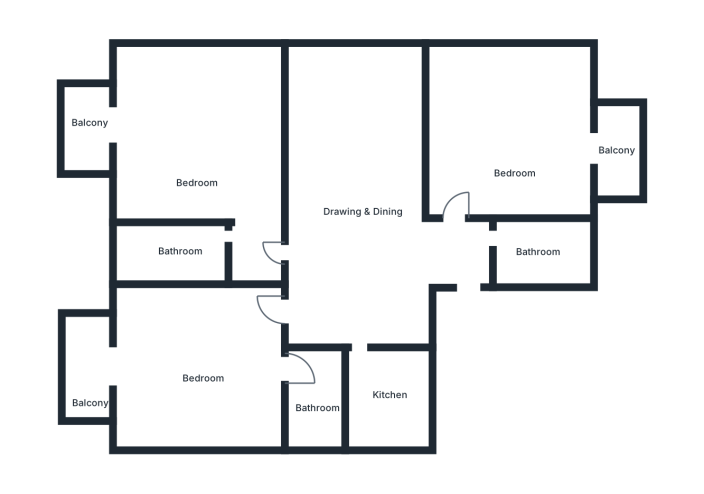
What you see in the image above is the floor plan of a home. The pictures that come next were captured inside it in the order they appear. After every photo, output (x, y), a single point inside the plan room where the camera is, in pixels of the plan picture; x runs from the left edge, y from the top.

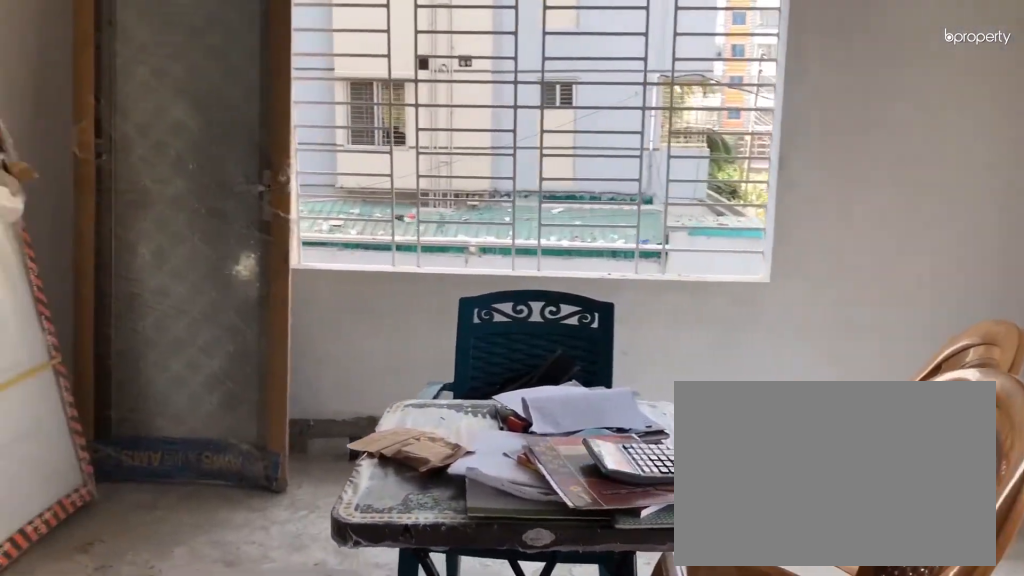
(198, 376)
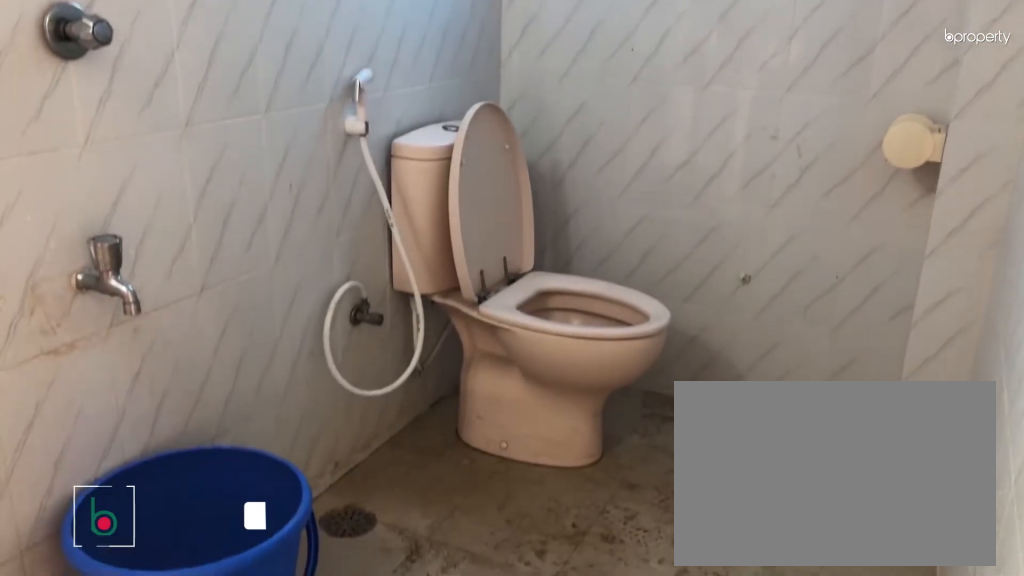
(315, 396)
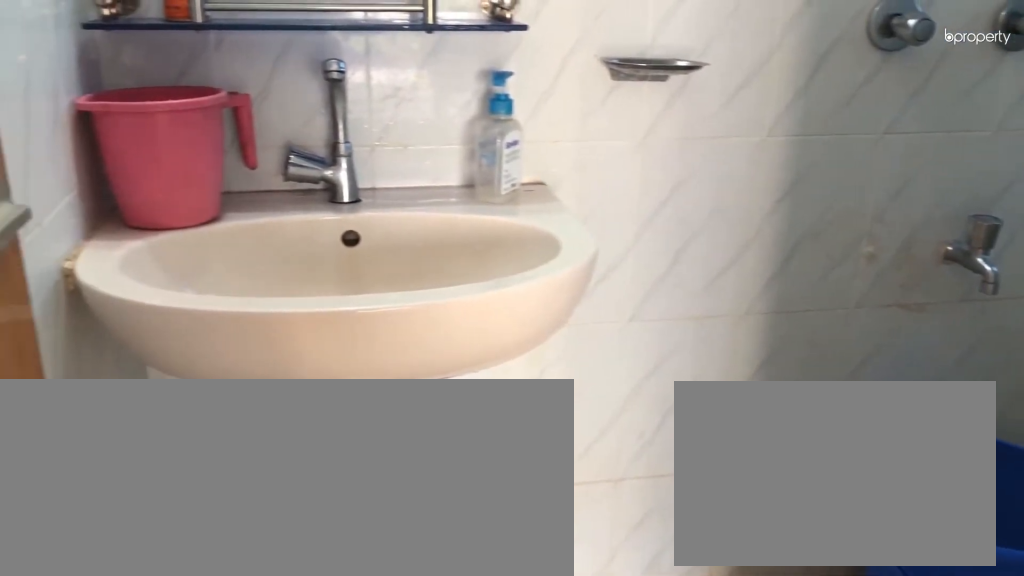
(315, 396)
